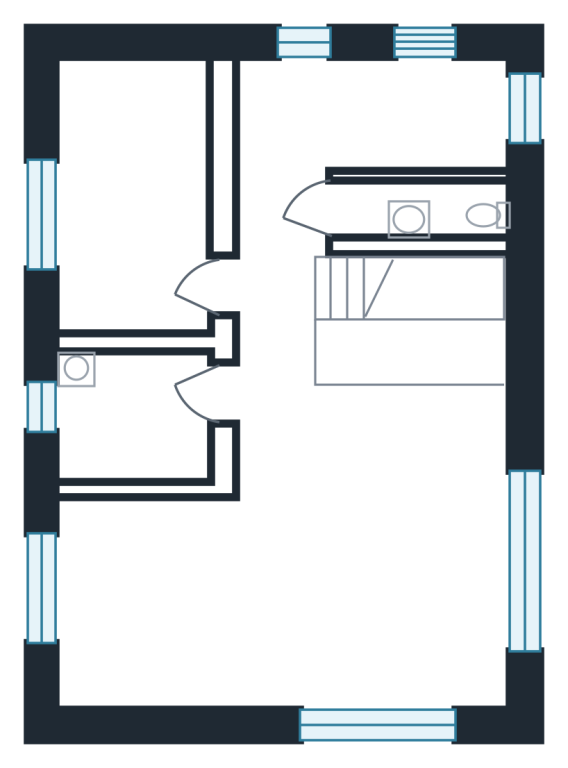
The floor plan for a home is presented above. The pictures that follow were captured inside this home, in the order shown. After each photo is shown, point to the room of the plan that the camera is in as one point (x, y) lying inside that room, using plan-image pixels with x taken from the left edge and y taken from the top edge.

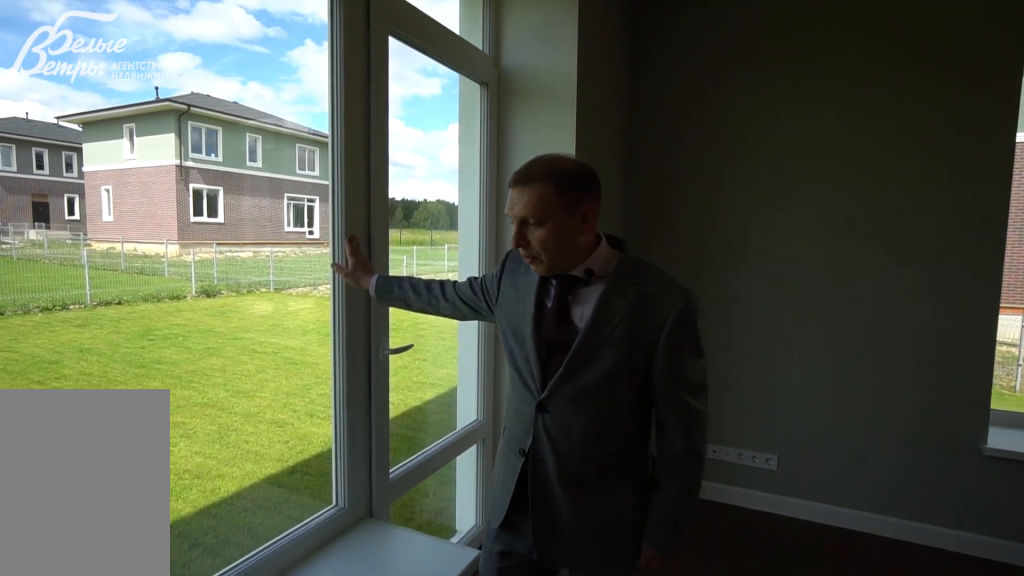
(280, 555)
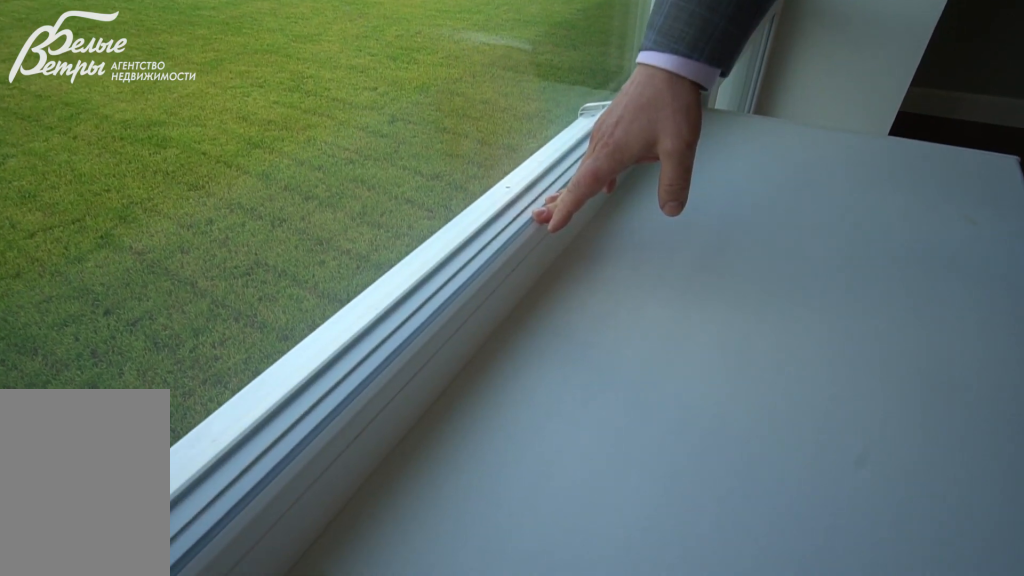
(280, 555)
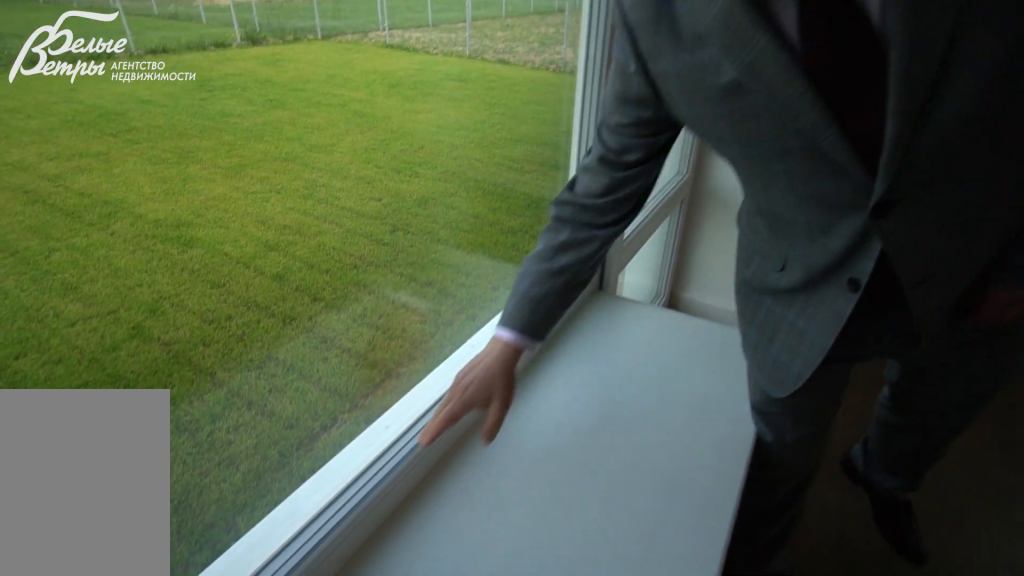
(280, 555)
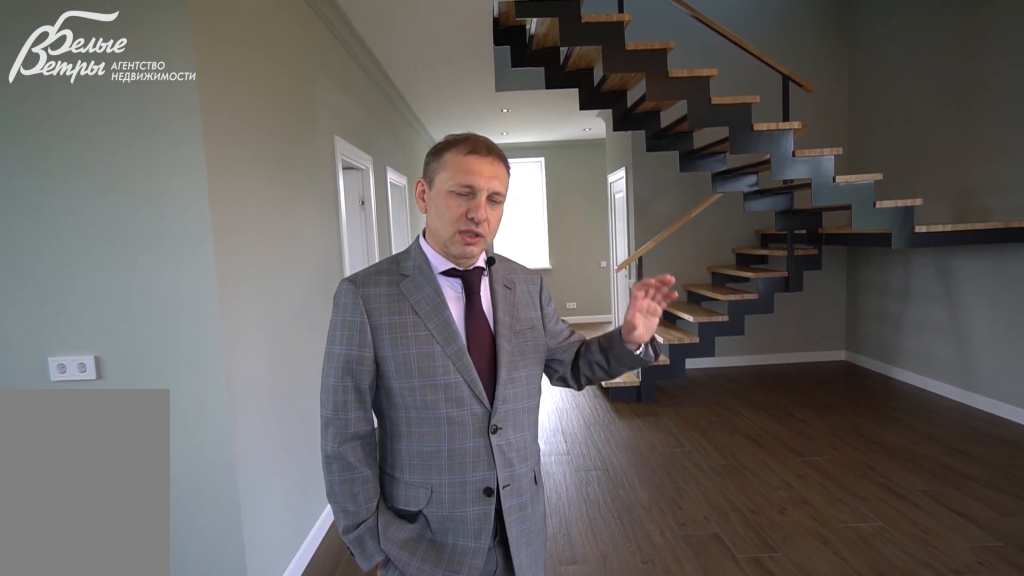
(280, 555)
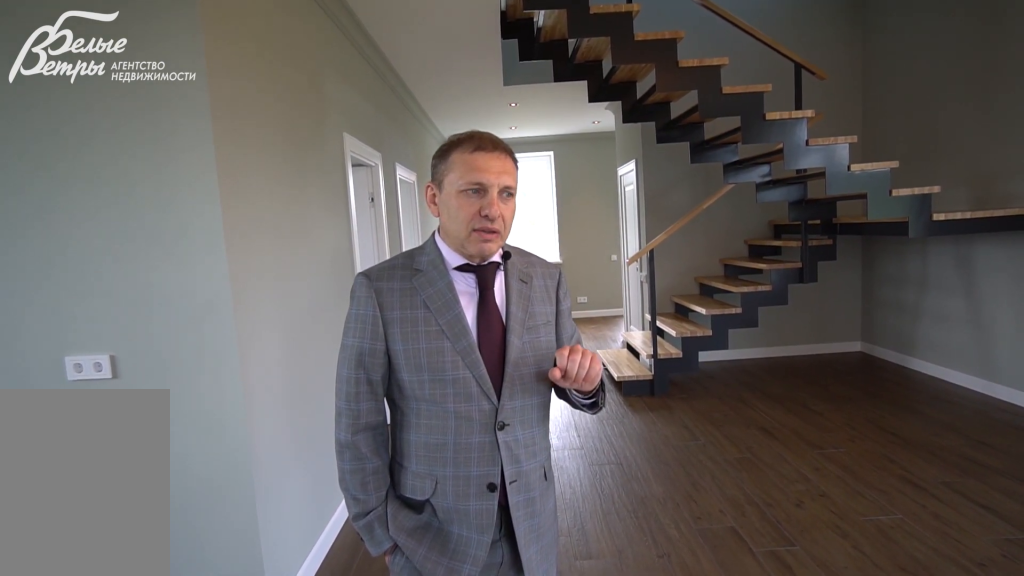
(280, 555)
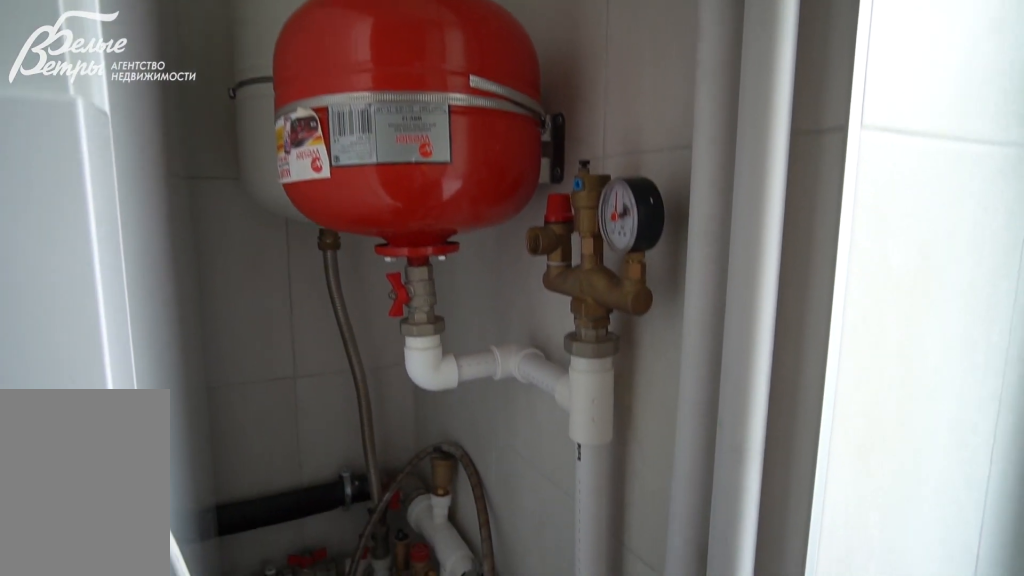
(140, 412)
